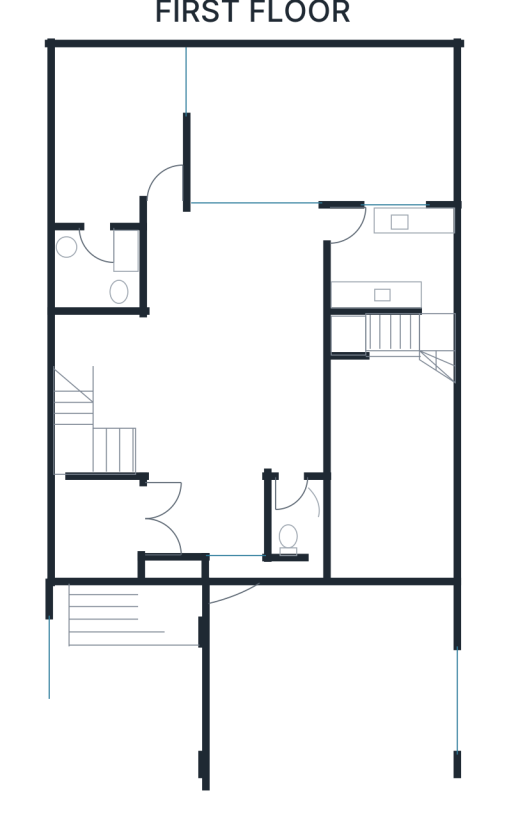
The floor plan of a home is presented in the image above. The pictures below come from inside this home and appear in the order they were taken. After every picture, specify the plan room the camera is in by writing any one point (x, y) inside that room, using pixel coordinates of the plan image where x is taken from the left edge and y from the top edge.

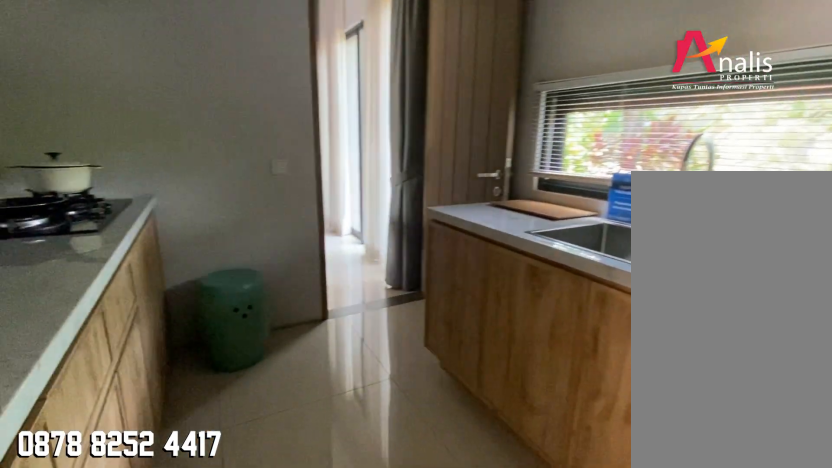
(391, 261)
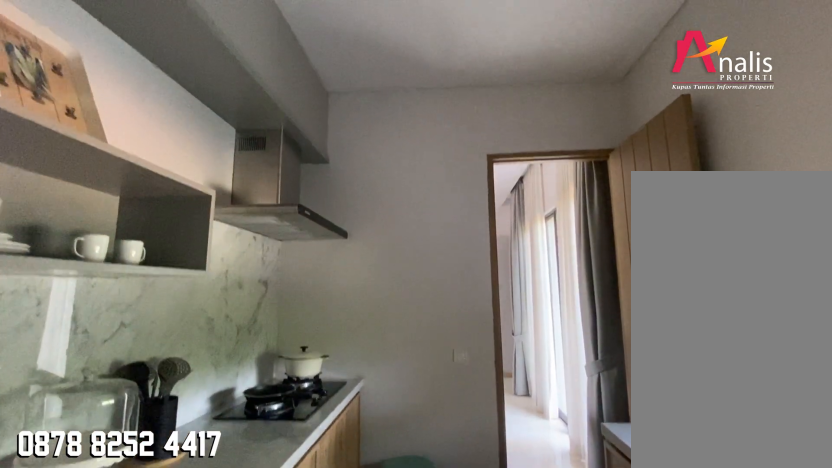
(391, 261)
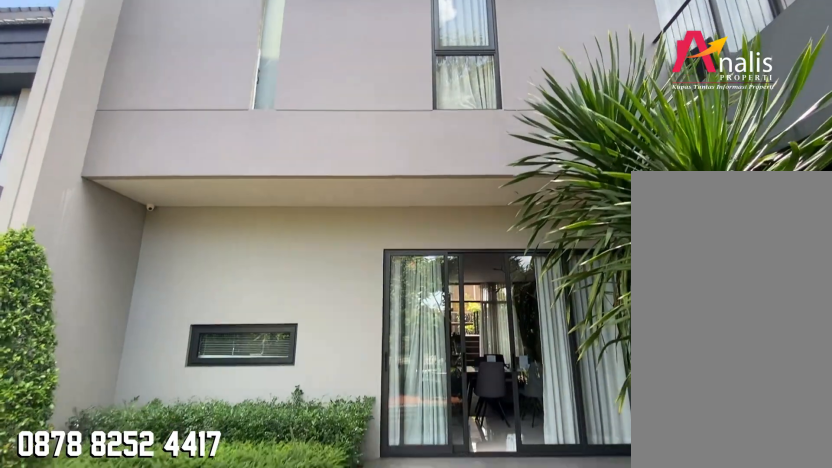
(326, 108)
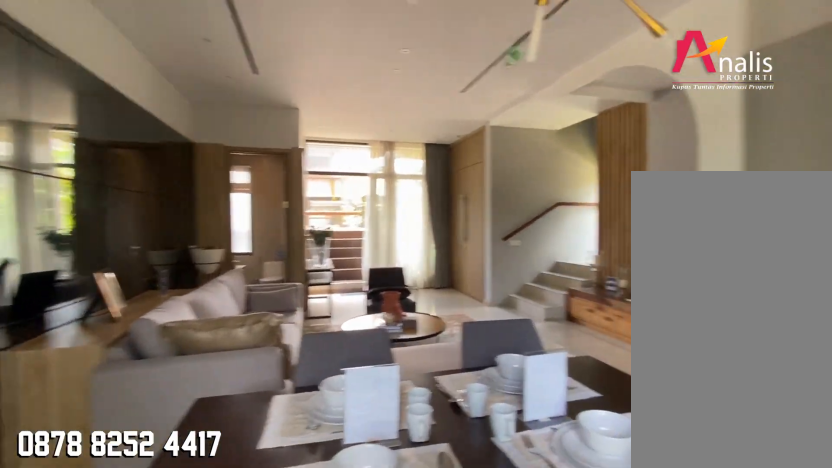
(210, 379)
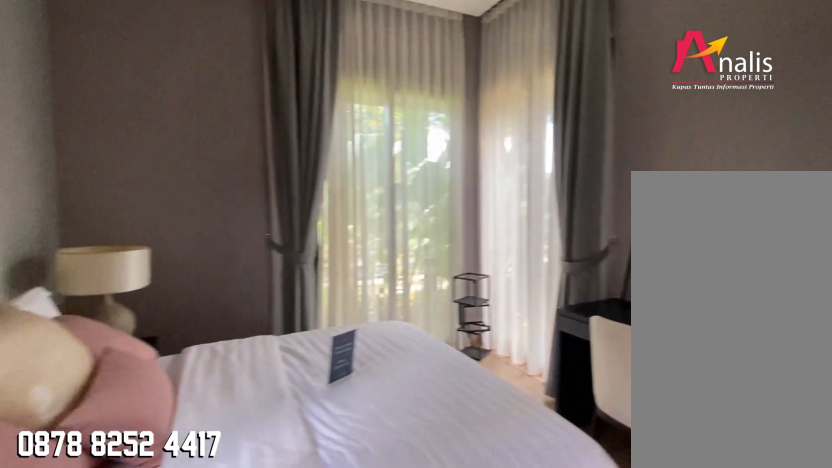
(113, 173)
